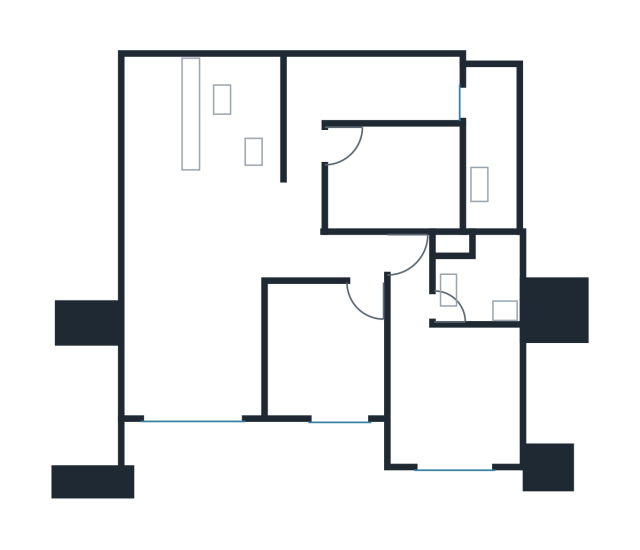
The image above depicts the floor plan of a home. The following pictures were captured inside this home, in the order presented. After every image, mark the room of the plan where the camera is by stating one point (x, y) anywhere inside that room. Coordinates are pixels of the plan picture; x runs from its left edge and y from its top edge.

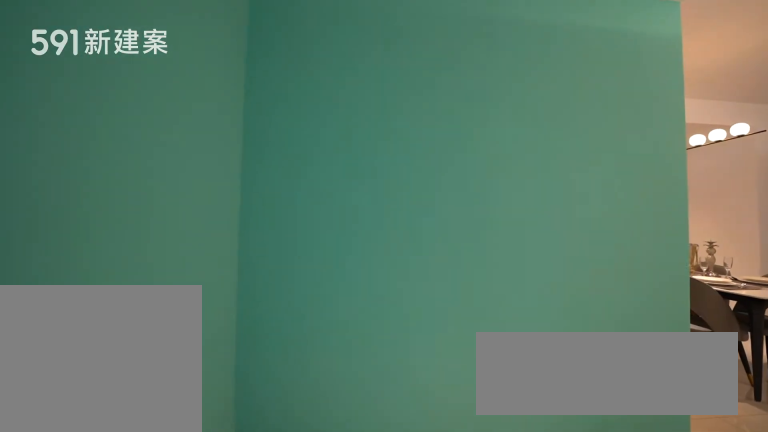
(159, 118)
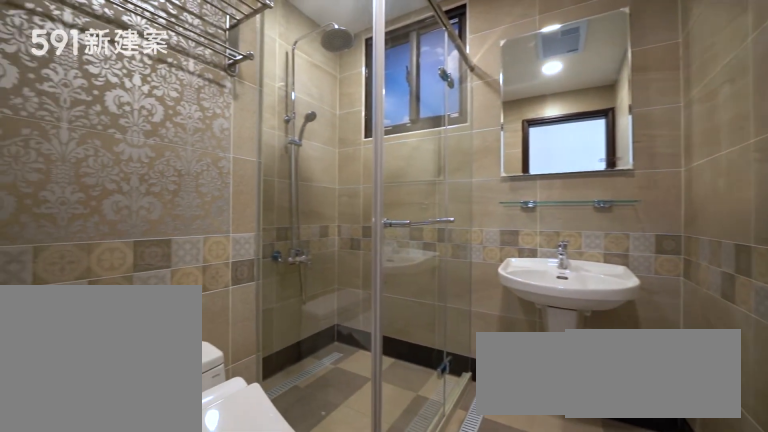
(480, 277)
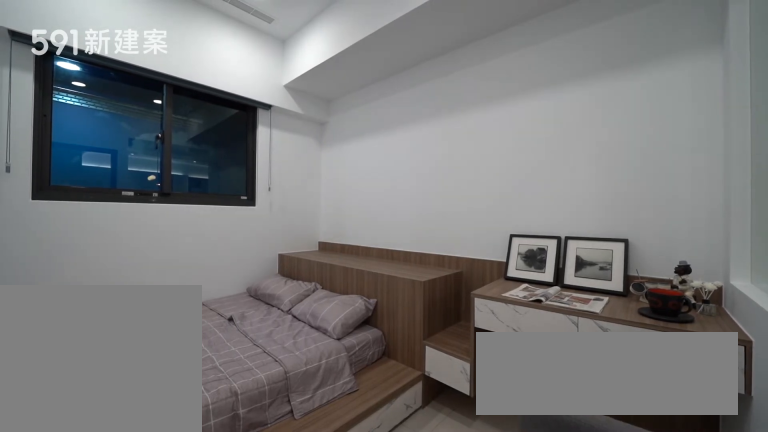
(400, 177)
